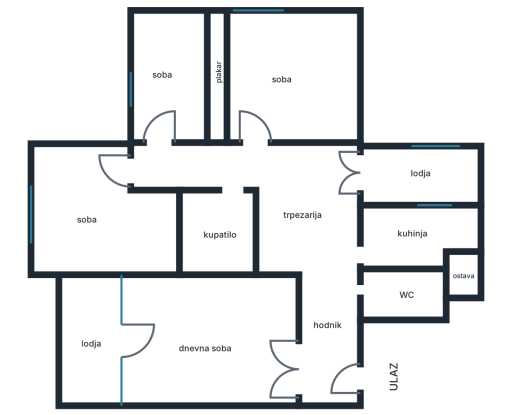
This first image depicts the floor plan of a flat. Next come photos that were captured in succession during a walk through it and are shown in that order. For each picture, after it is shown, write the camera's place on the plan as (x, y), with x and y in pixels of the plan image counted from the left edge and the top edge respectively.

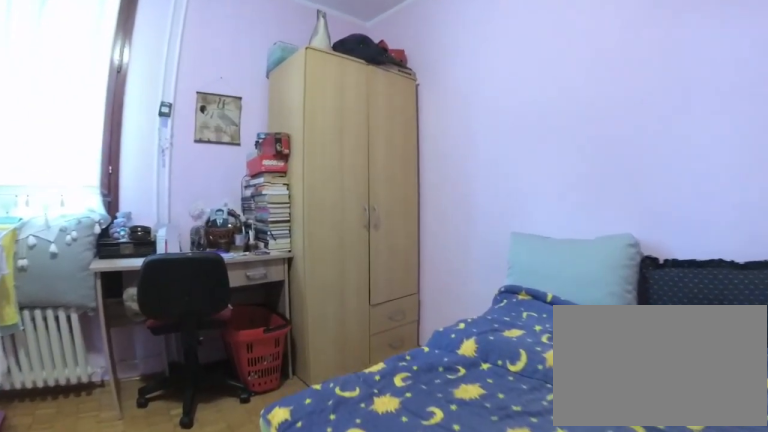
(278, 132)
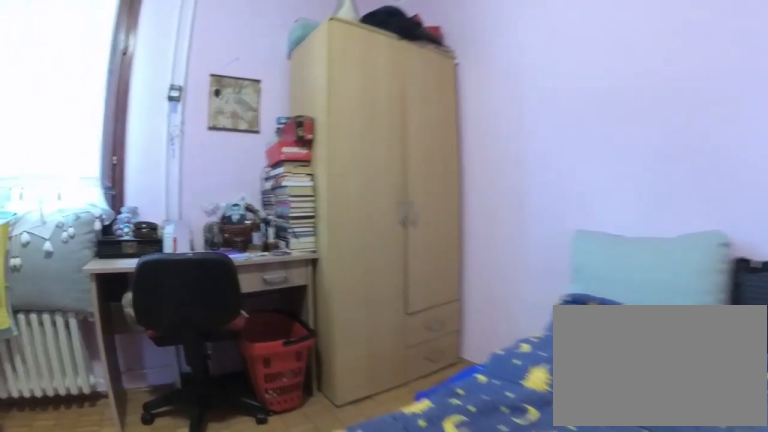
(279, 125)
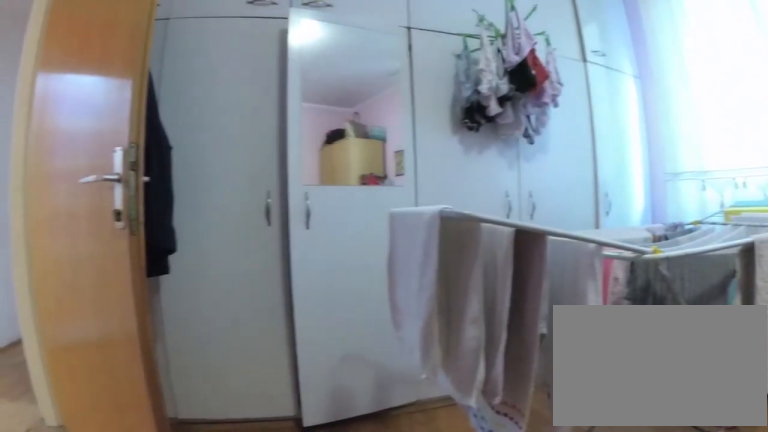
(299, 92)
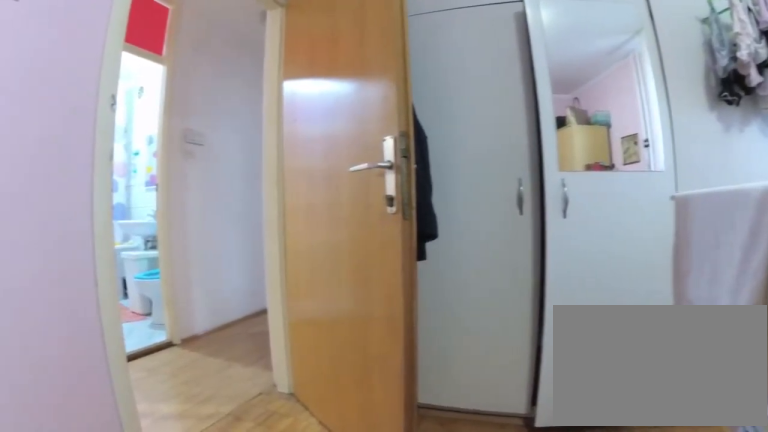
(292, 80)
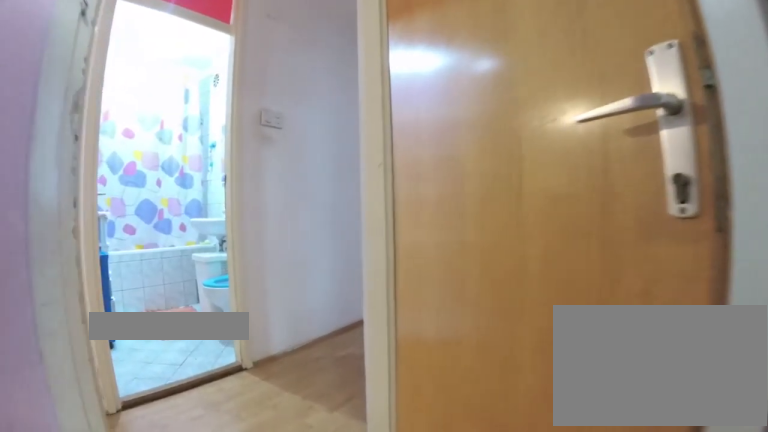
(274, 83)
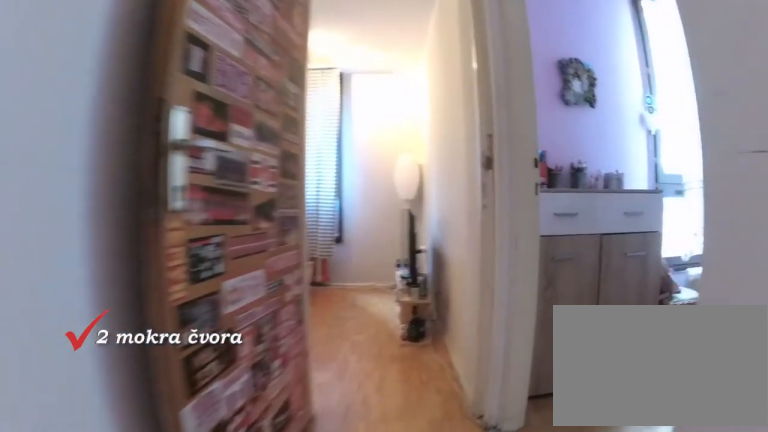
(233, 163)
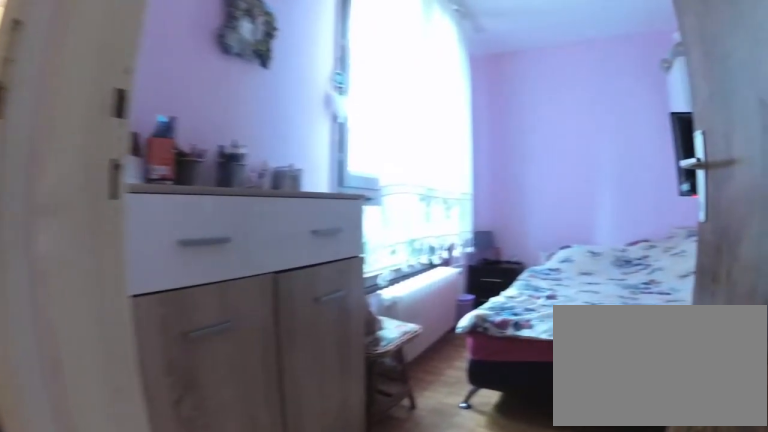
(191, 169)
